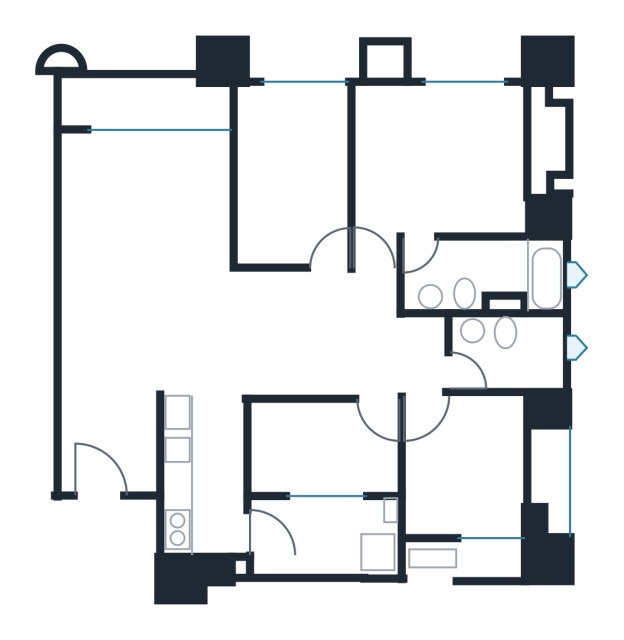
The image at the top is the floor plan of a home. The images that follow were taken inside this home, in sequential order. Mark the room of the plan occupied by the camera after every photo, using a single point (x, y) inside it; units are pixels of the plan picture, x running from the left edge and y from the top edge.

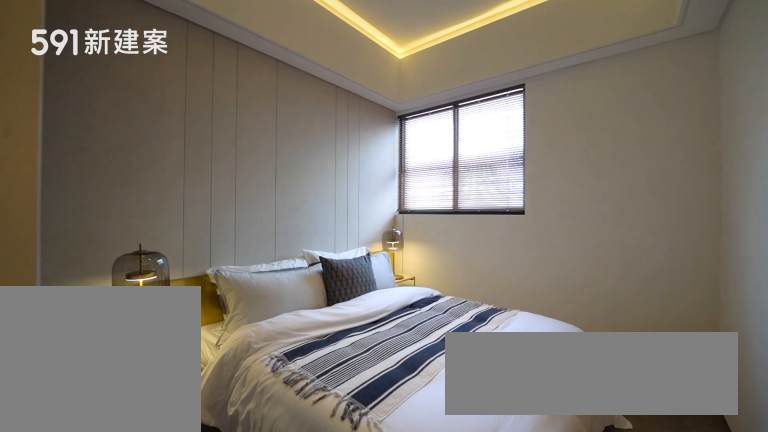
(465, 471)
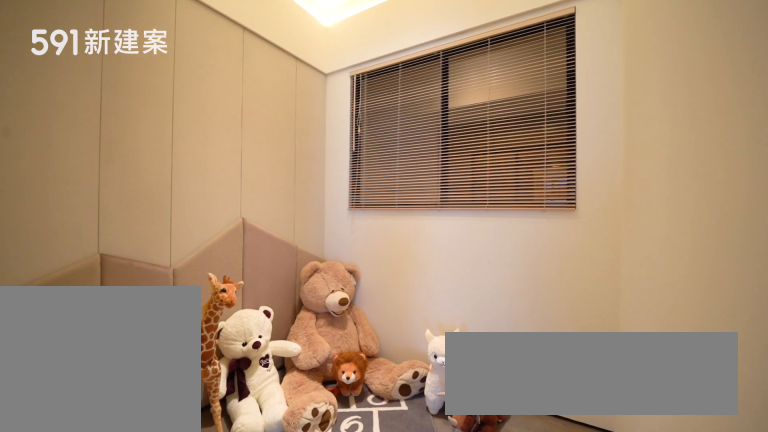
(319, 449)
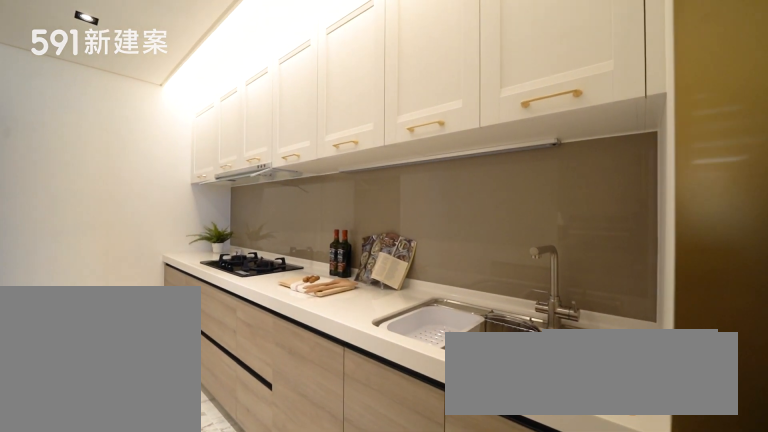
(201, 482)
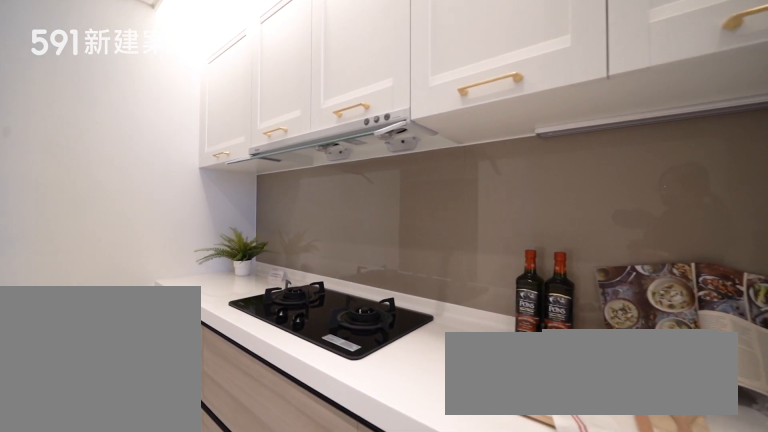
(201, 482)
